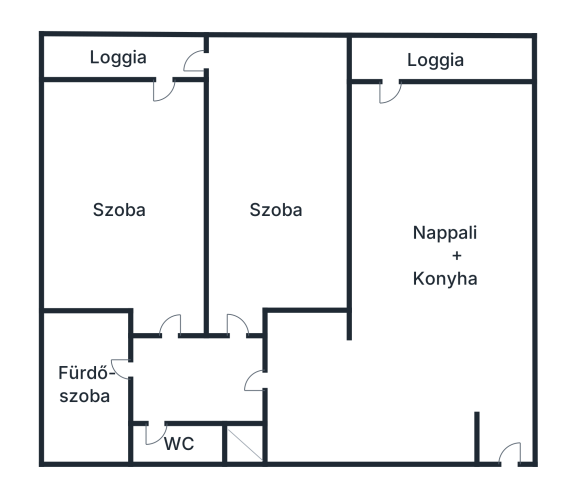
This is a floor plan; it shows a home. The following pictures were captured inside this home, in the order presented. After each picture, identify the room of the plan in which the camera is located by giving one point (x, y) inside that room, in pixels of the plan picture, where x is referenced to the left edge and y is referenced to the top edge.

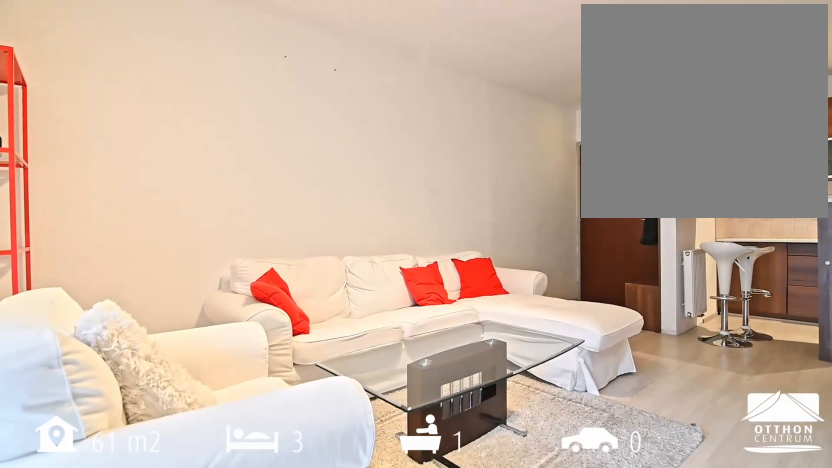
(427, 329)
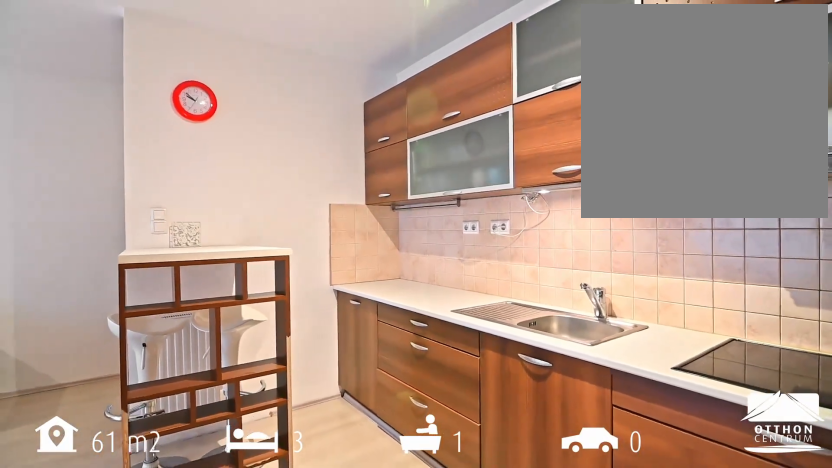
(427, 329)
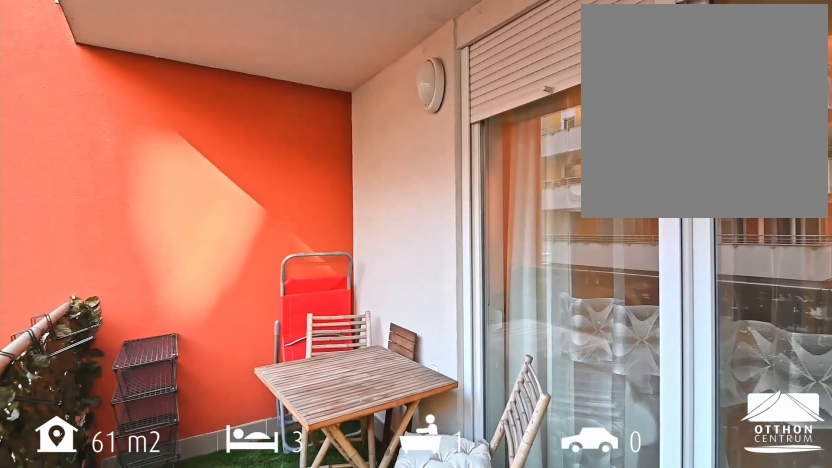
(439, 58)
